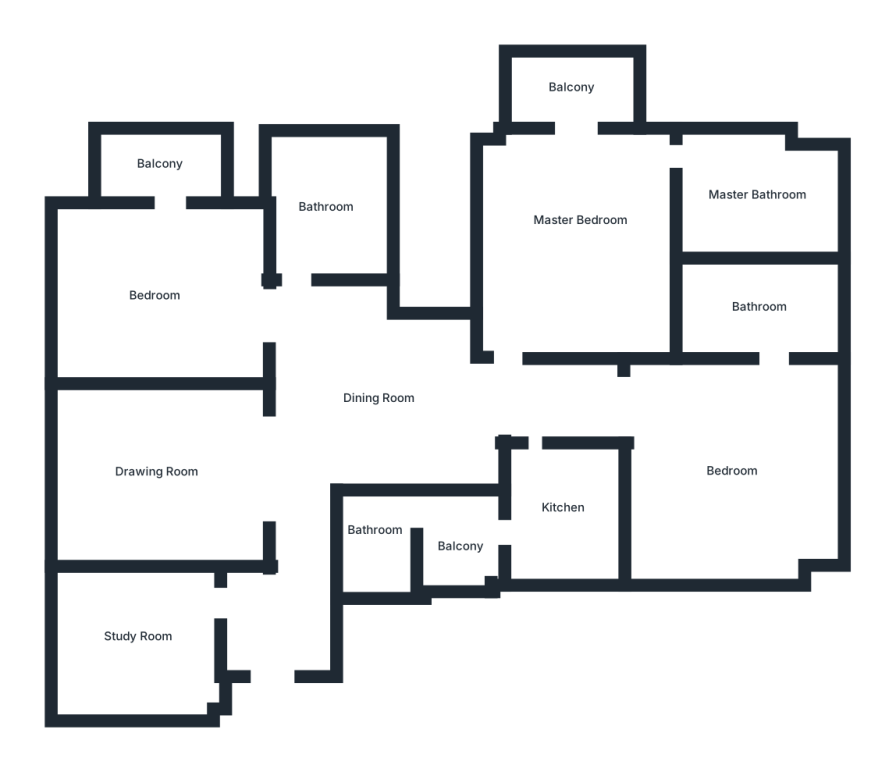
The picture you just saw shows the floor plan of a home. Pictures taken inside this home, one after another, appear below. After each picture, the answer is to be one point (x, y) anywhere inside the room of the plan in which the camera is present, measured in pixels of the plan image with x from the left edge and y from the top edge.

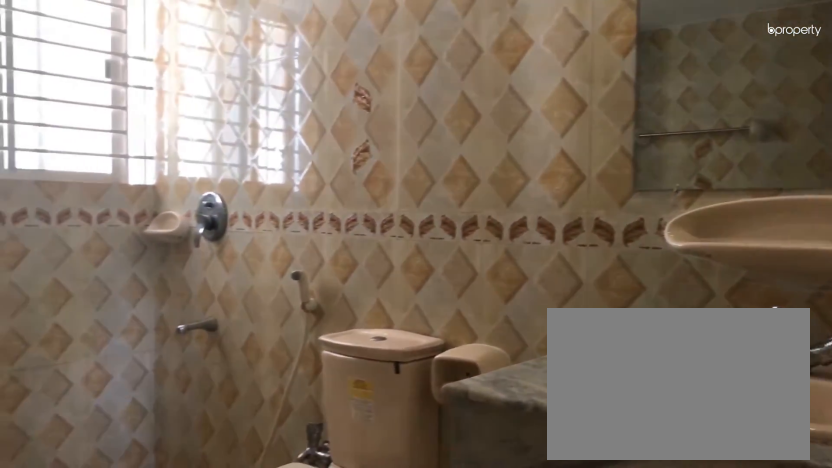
(756, 195)
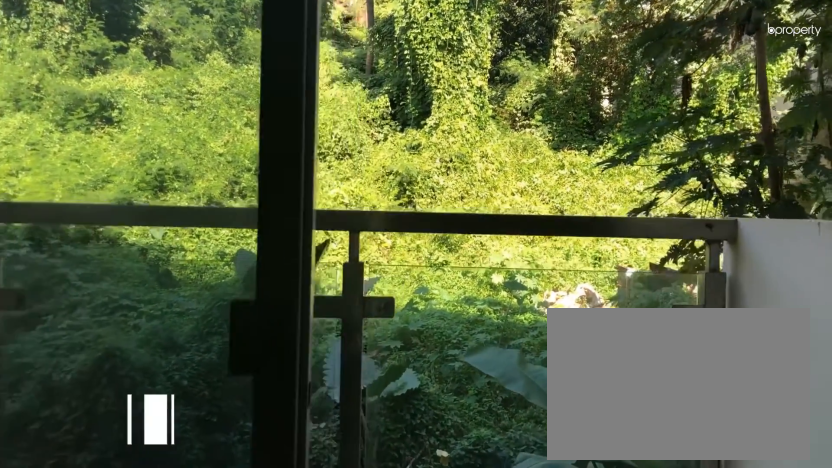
(573, 87)
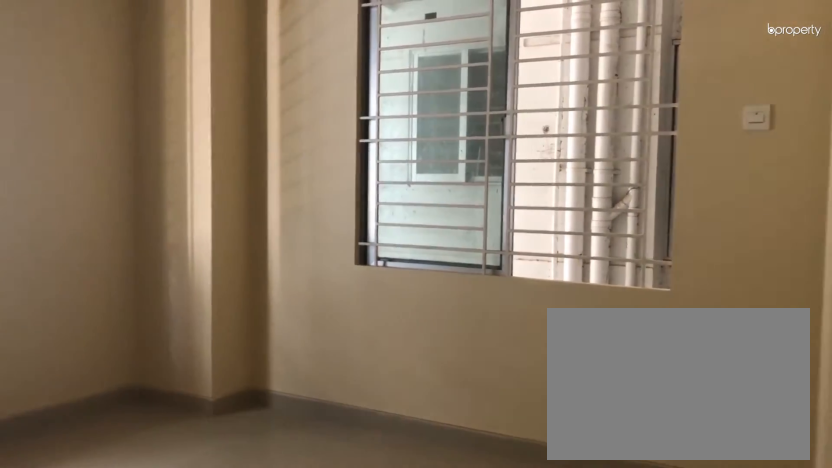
(731, 469)
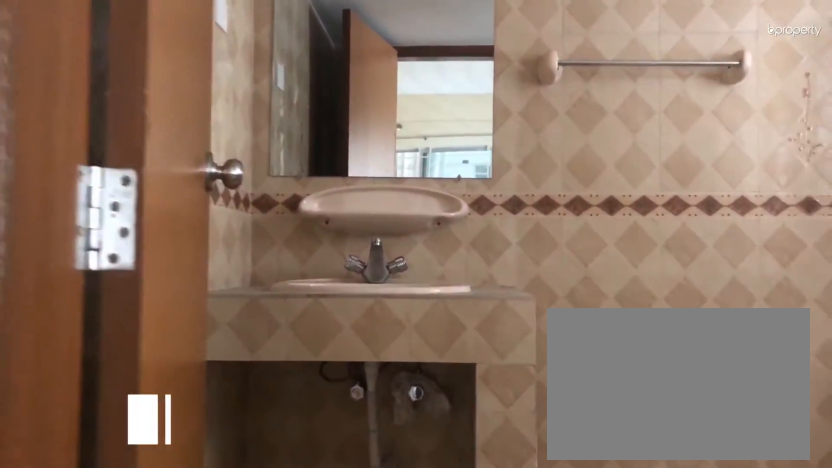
(759, 306)
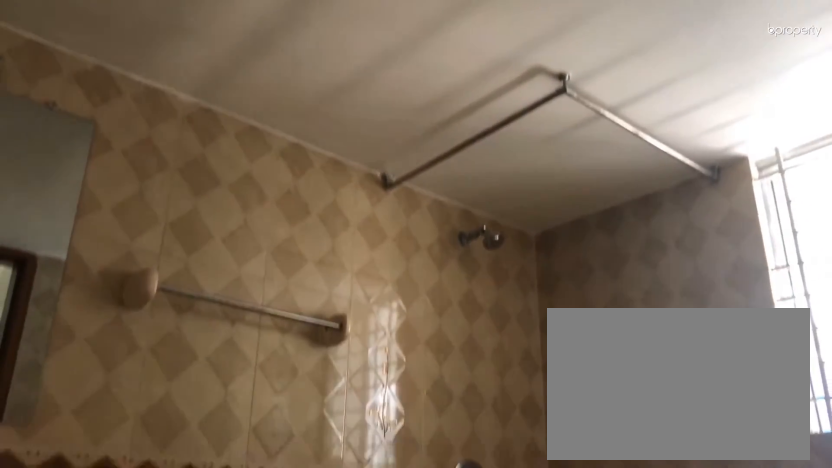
(759, 306)
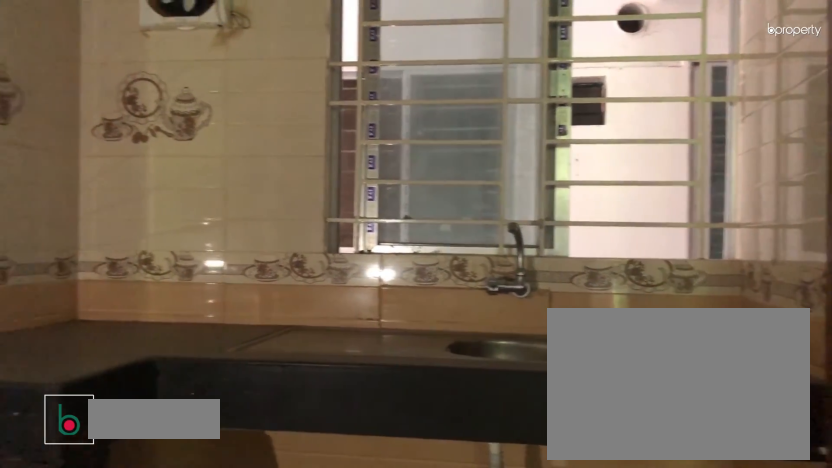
(565, 510)
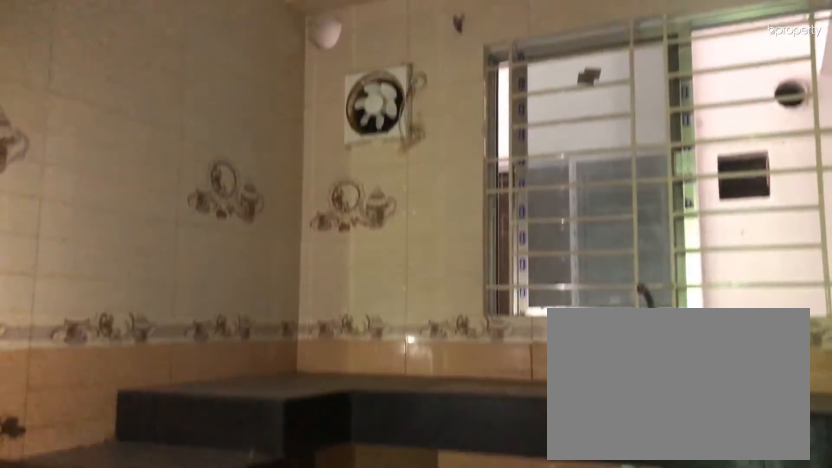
(565, 511)
